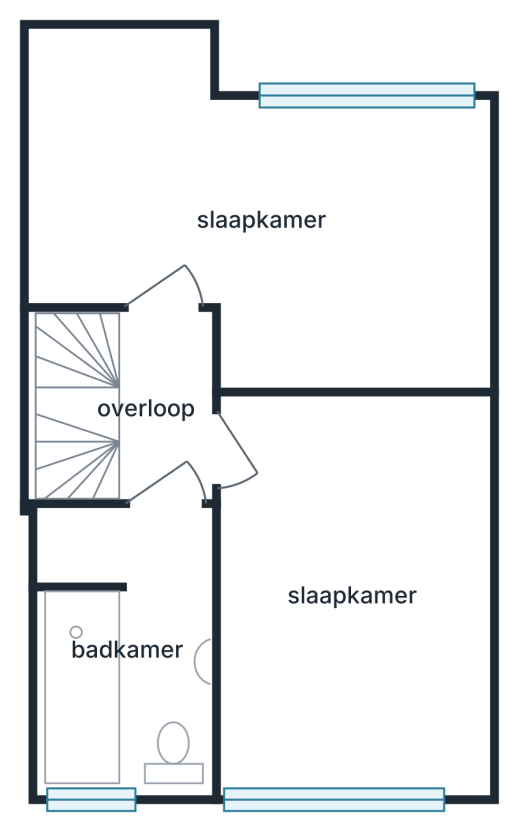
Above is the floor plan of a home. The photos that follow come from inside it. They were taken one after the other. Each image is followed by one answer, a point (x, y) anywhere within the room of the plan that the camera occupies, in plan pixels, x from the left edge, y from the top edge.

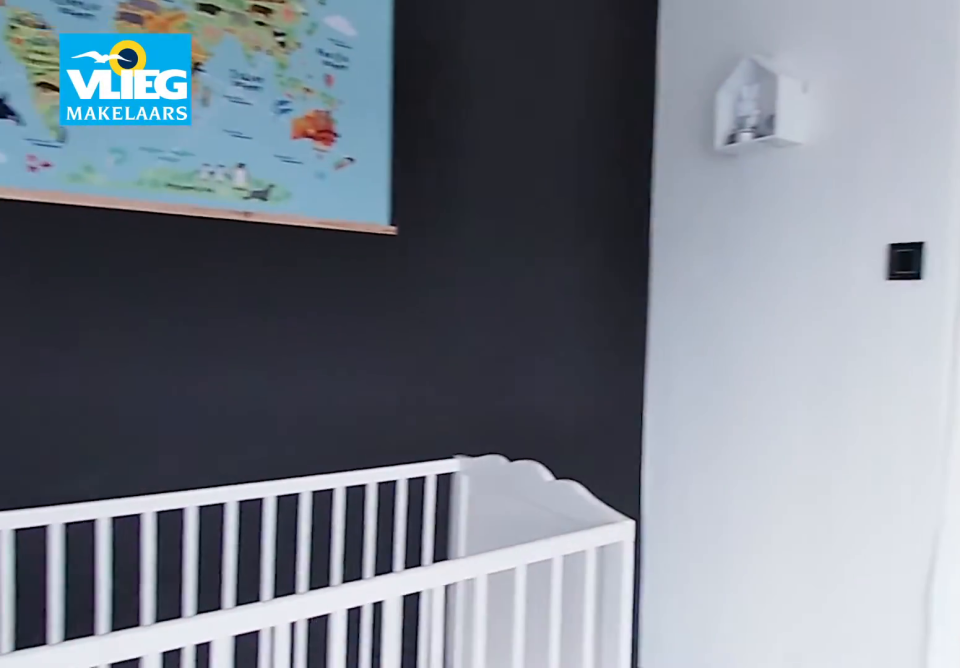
(87, 167)
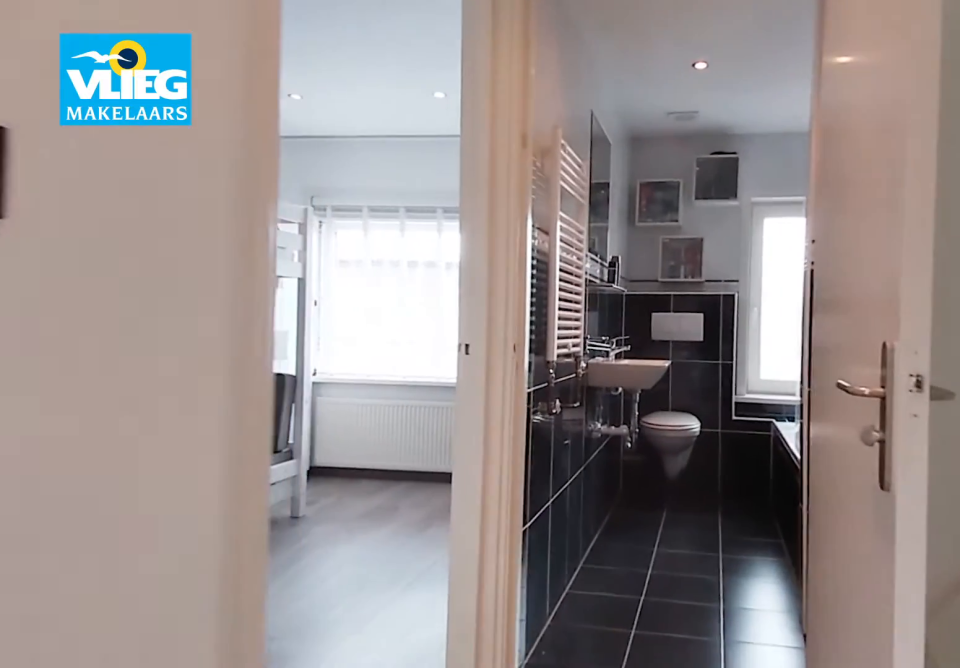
(158, 431)
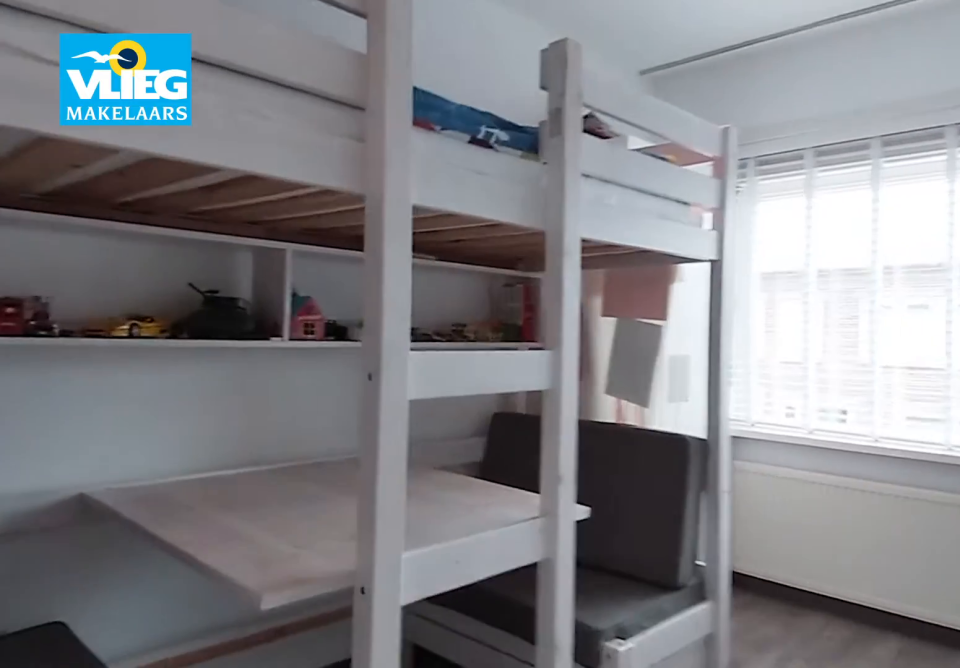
(270, 706)
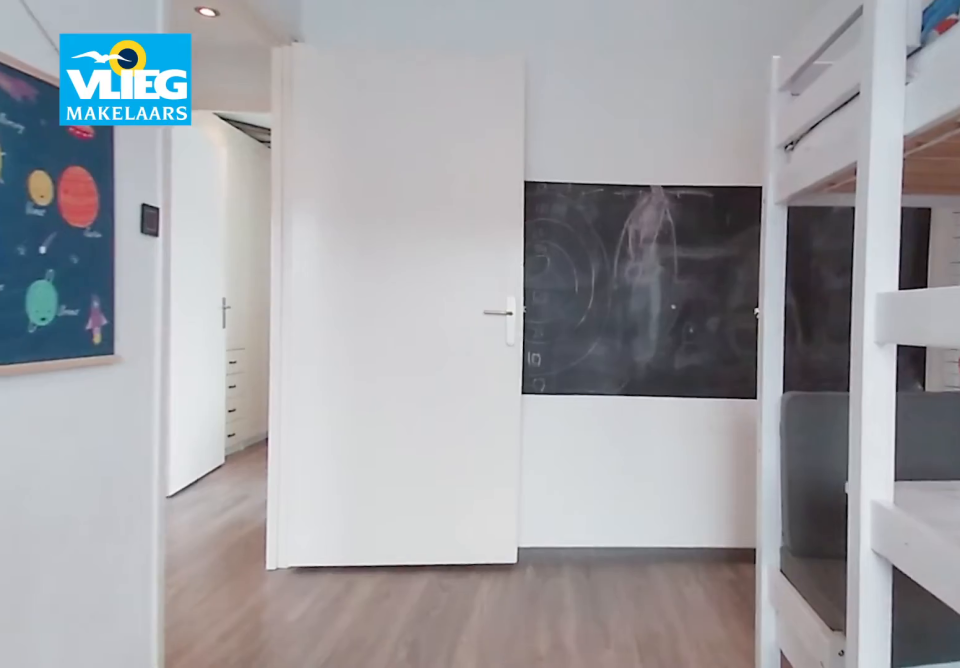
(270, 706)
